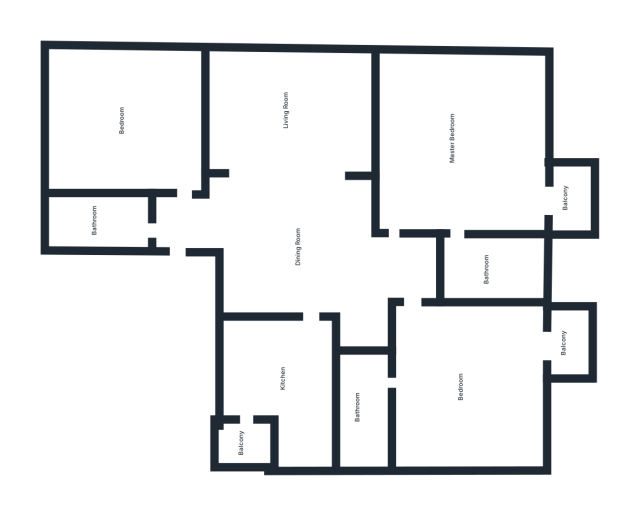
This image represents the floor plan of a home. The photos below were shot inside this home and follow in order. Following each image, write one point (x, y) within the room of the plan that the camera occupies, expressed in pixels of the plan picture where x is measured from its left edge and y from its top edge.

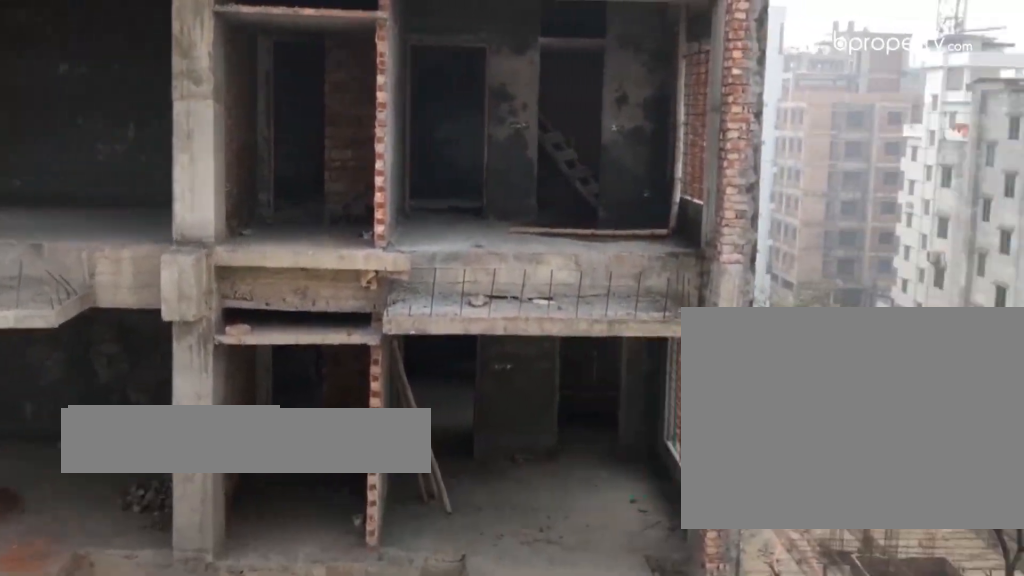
(580, 338)
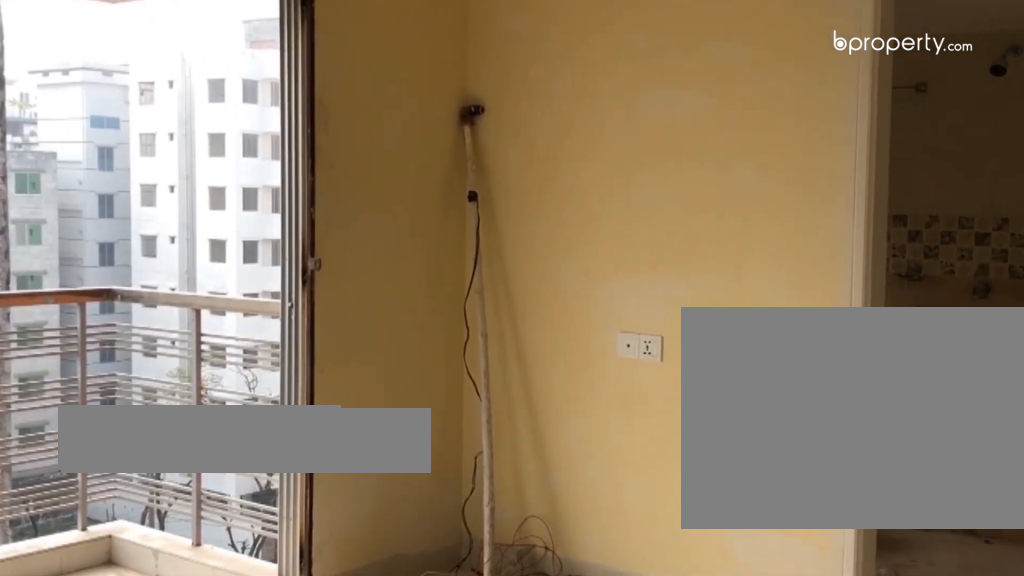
(449, 129)
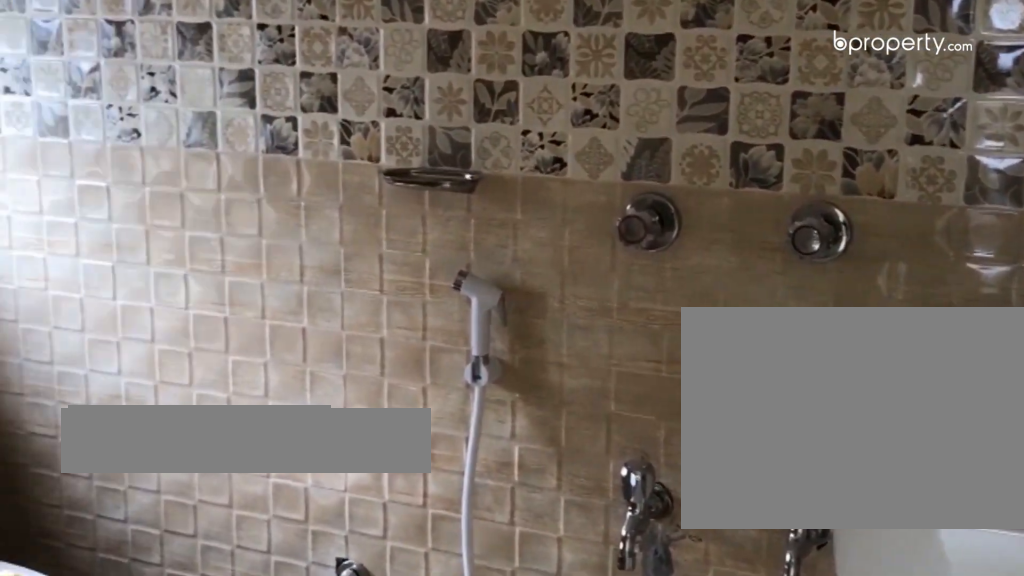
(479, 282)
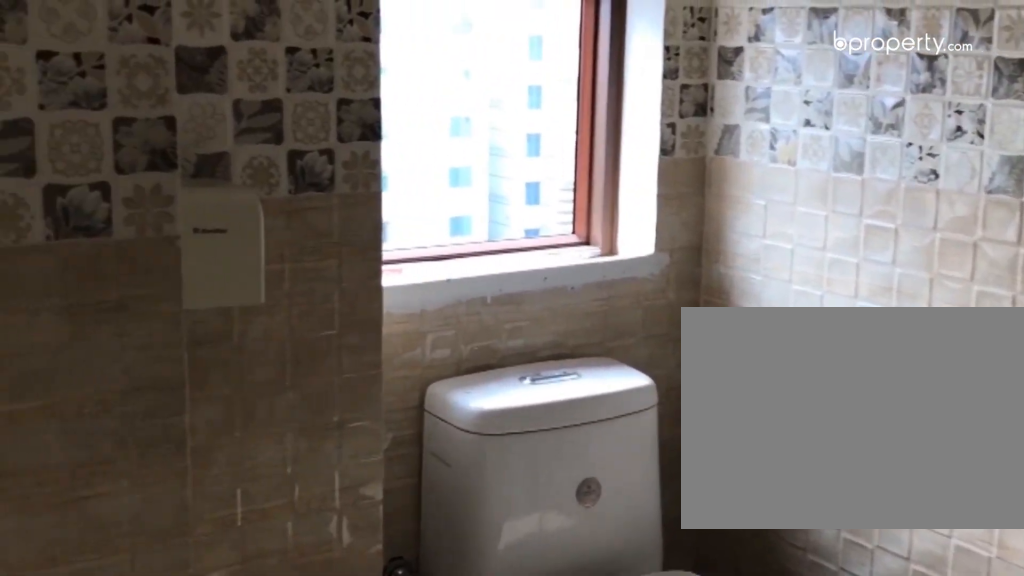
(479, 282)
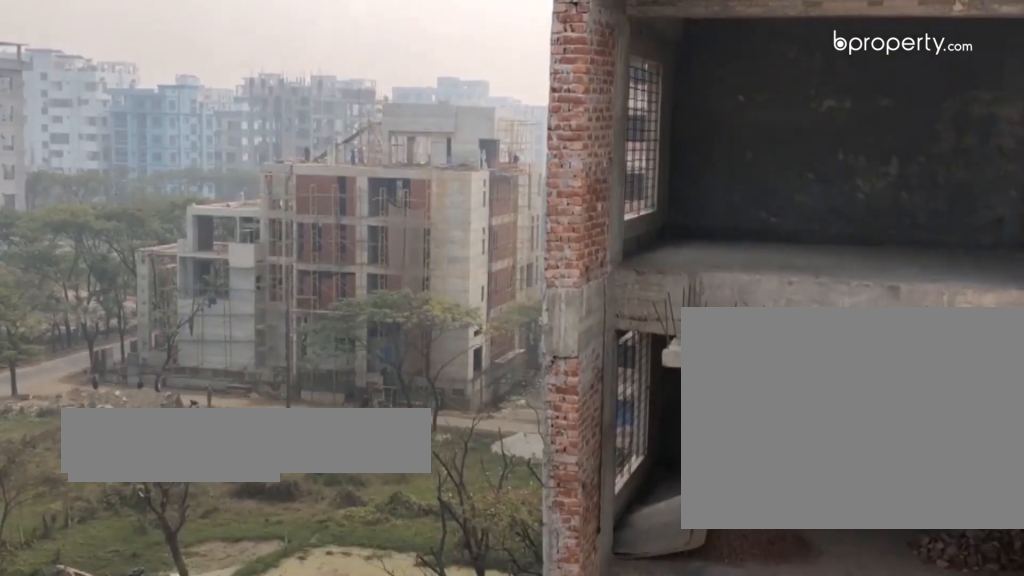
(565, 197)
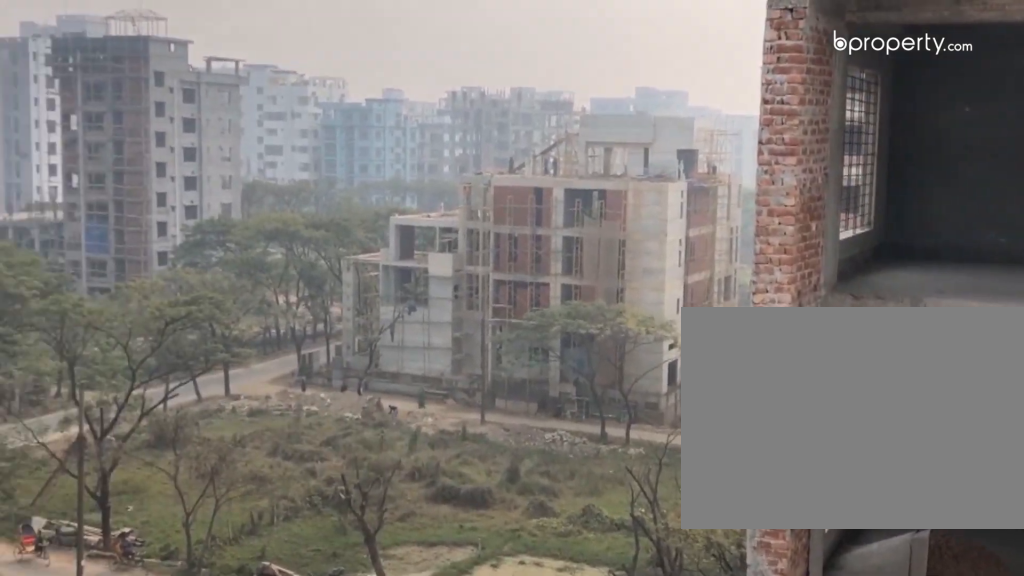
(565, 197)
